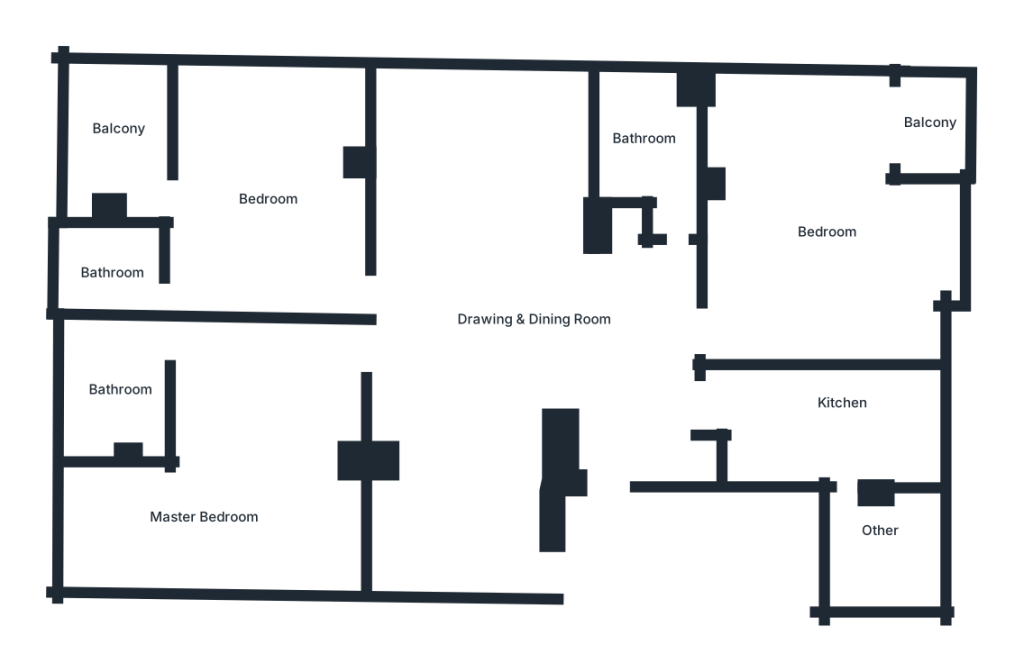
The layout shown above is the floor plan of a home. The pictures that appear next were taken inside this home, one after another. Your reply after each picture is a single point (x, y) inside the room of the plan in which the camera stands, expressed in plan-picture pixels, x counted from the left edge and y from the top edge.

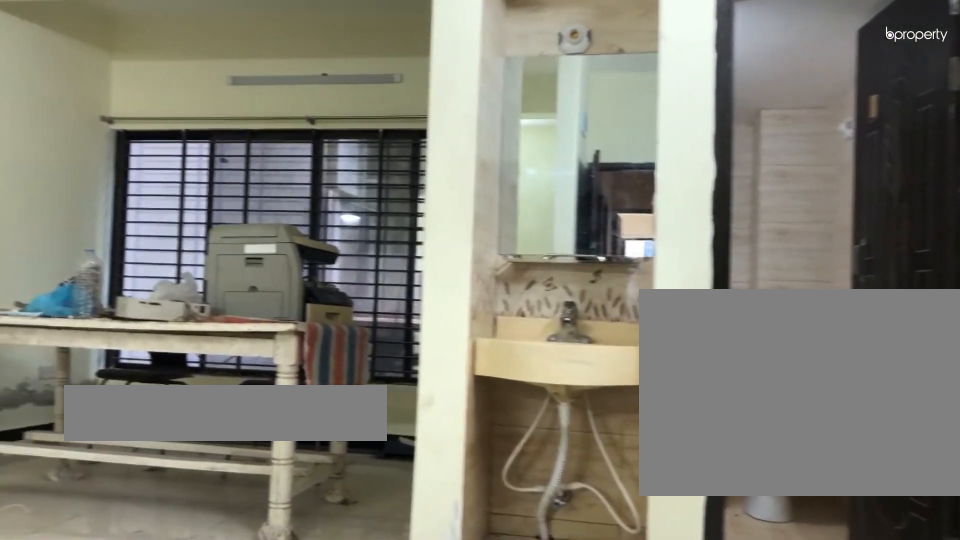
(559, 336)
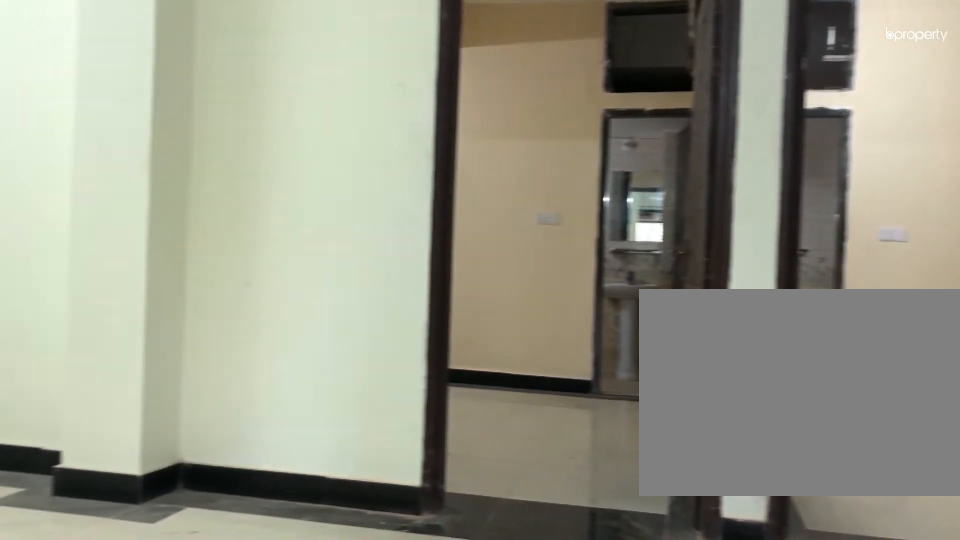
(559, 336)
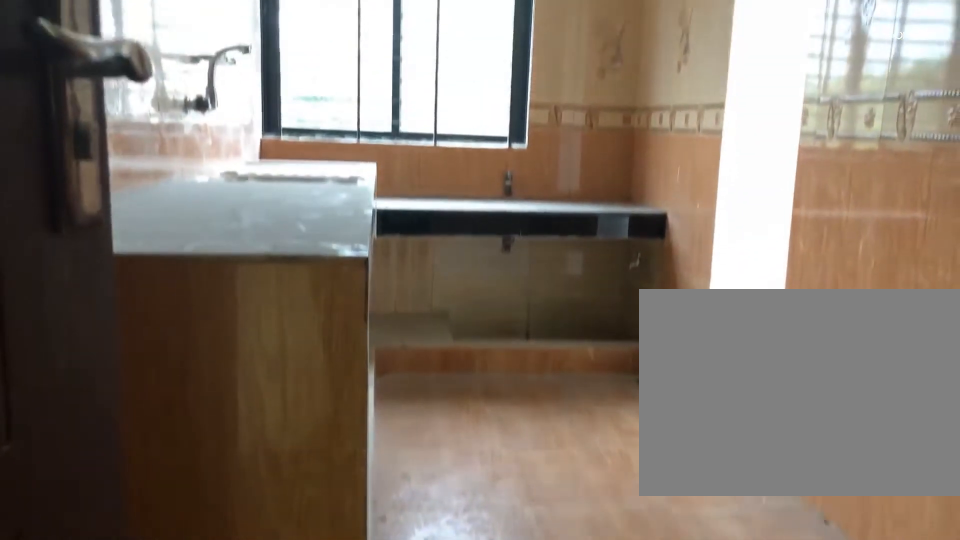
(845, 417)
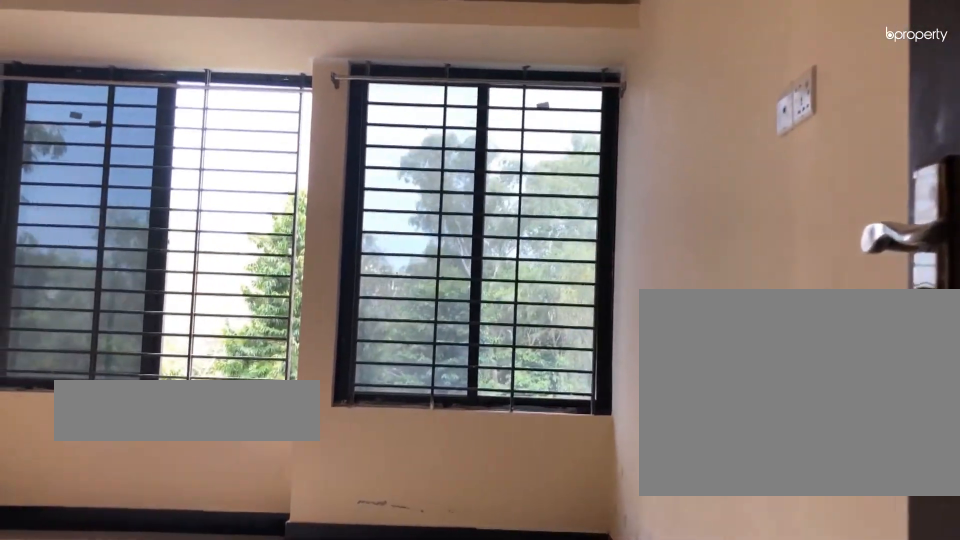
(812, 226)
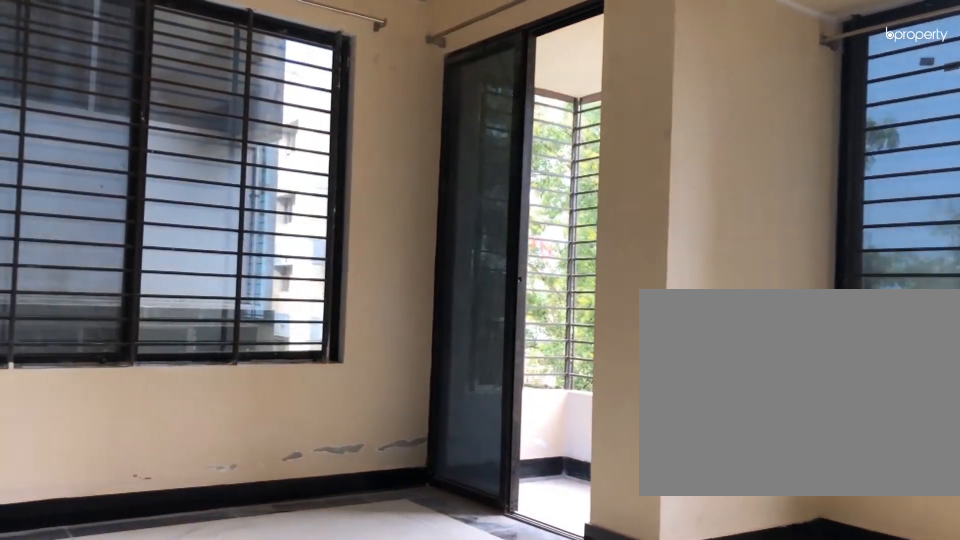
(812, 226)
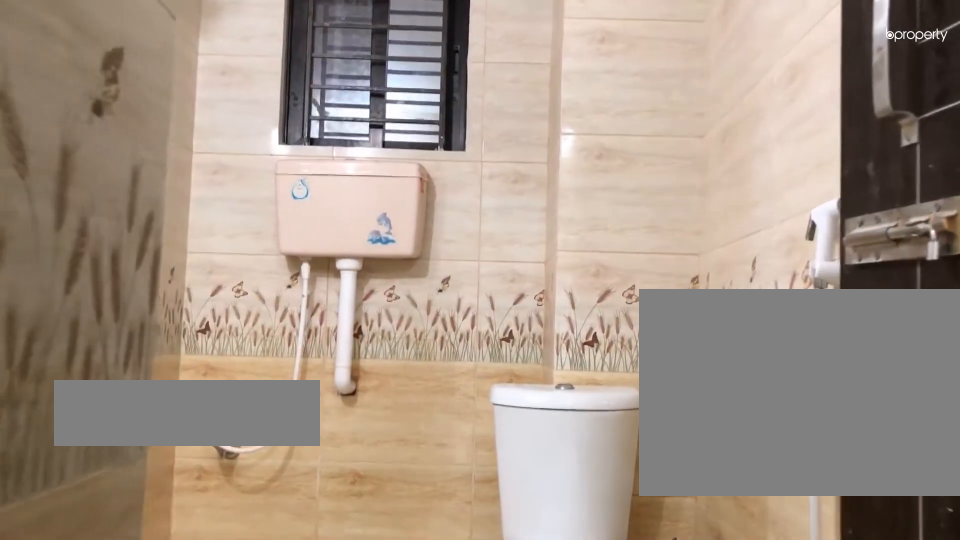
(658, 135)
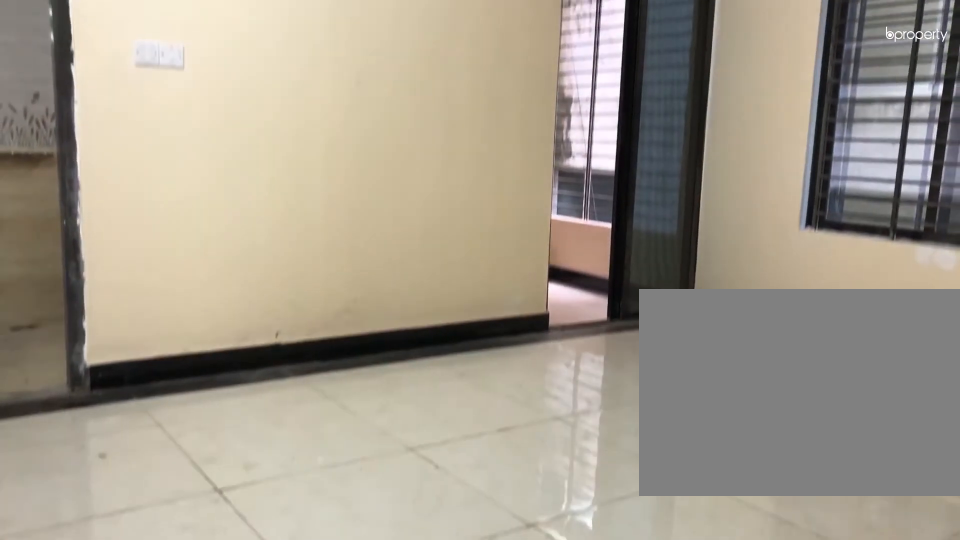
(280, 210)
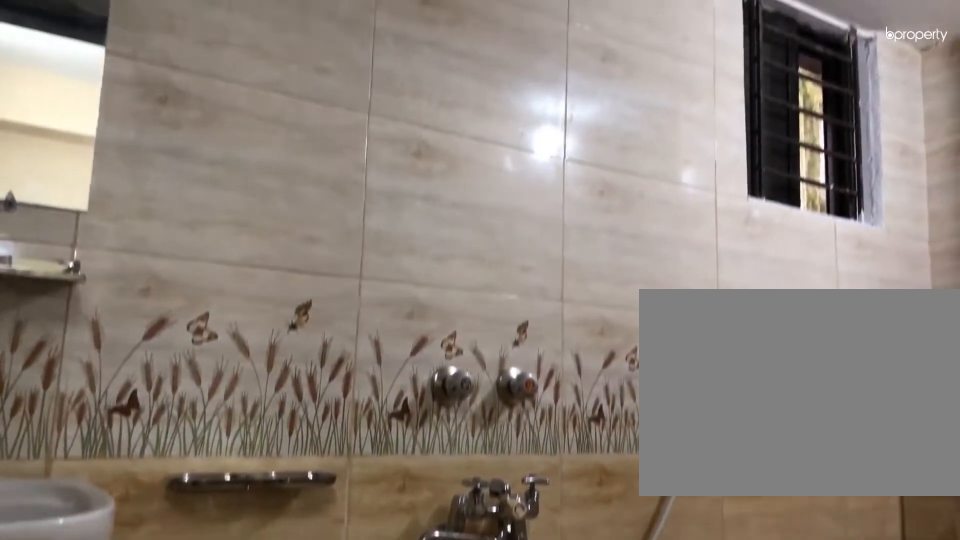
(111, 264)
